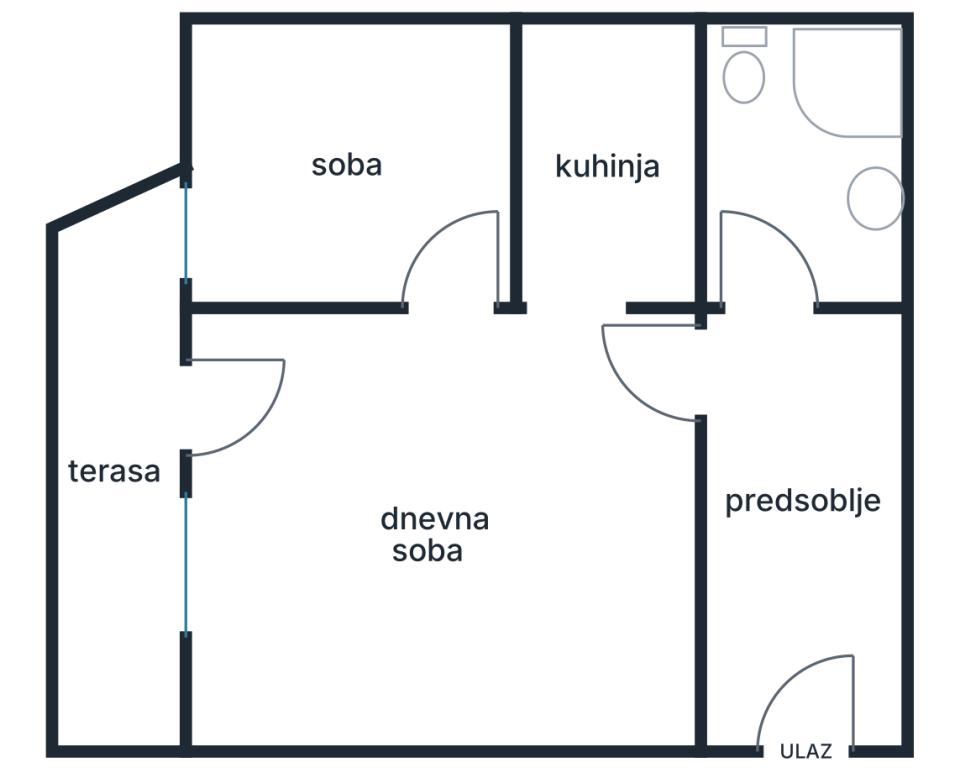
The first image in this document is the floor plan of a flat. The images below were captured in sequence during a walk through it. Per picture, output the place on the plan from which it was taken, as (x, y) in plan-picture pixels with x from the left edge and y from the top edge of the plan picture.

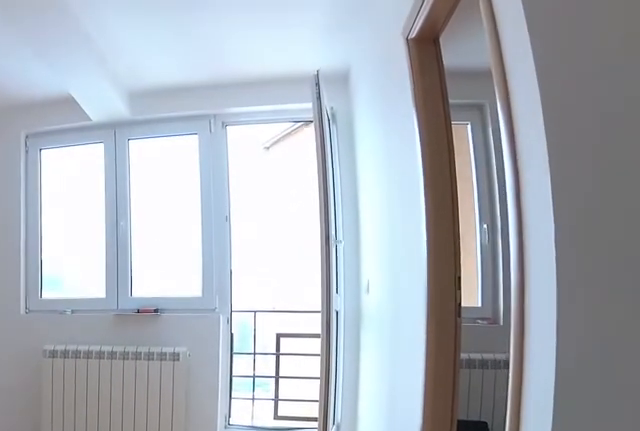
(677, 377)
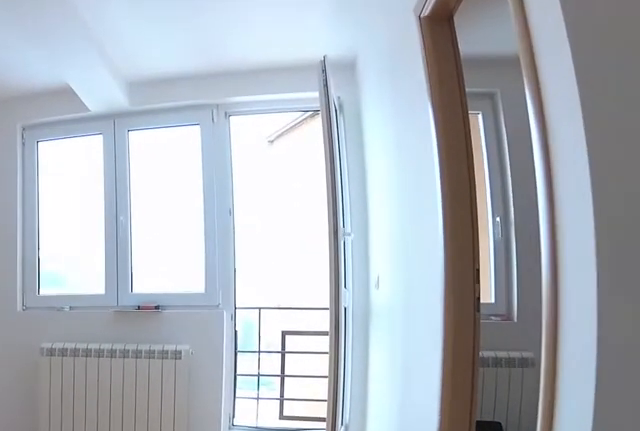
(661, 374)
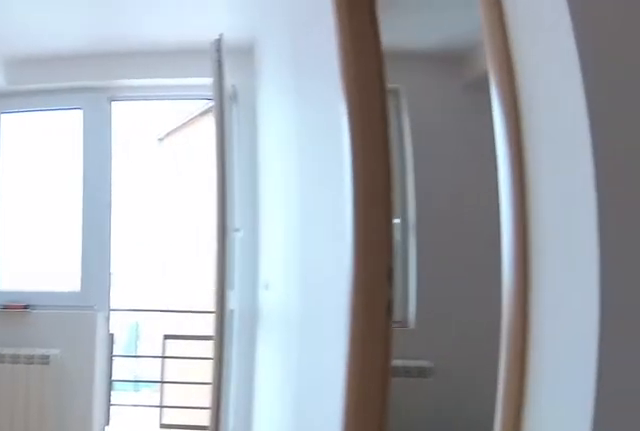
(619, 358)
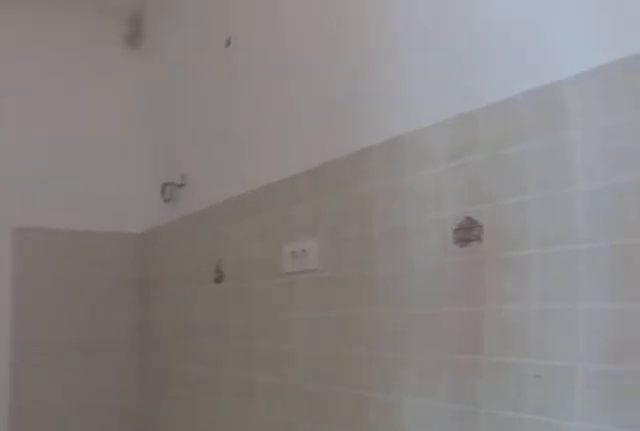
(594, 327)
